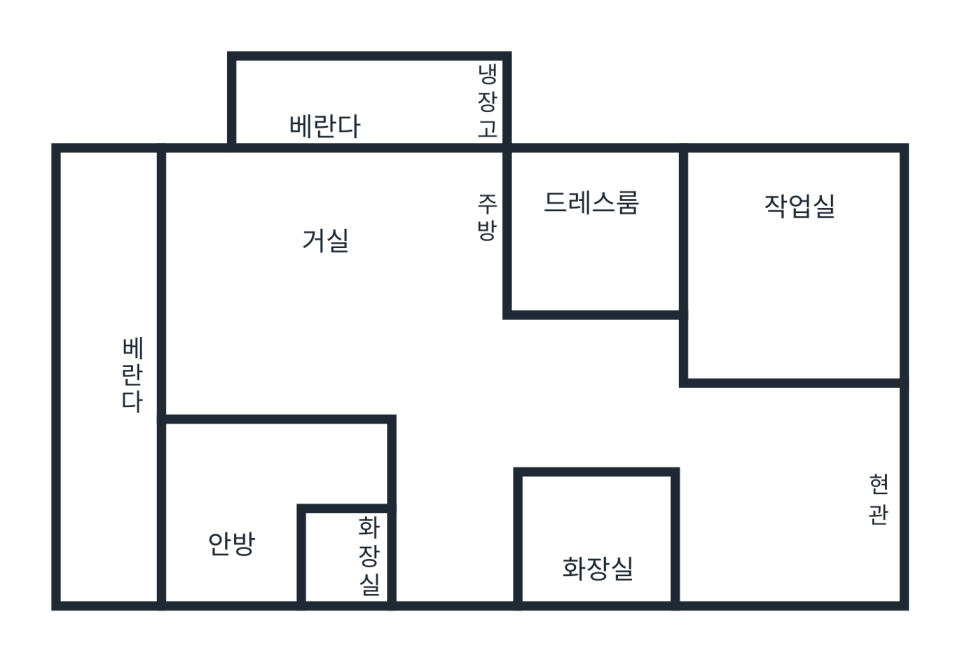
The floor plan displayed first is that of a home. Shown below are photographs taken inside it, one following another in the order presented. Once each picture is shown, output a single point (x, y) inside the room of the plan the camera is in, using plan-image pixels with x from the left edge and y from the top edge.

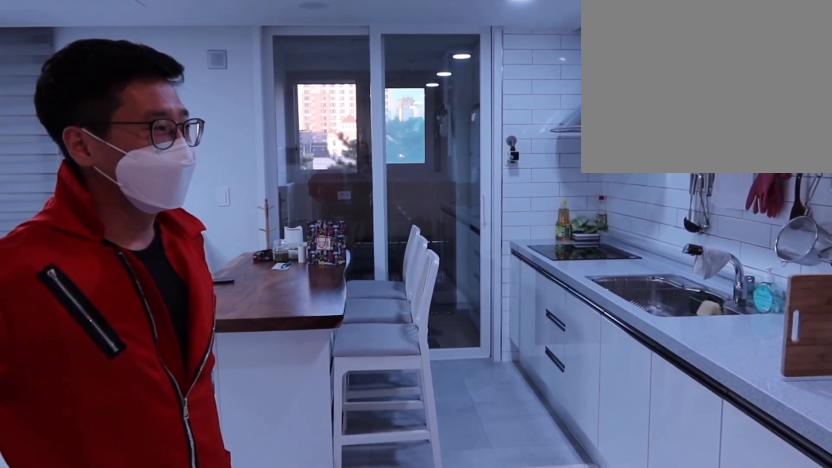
(422, 232)
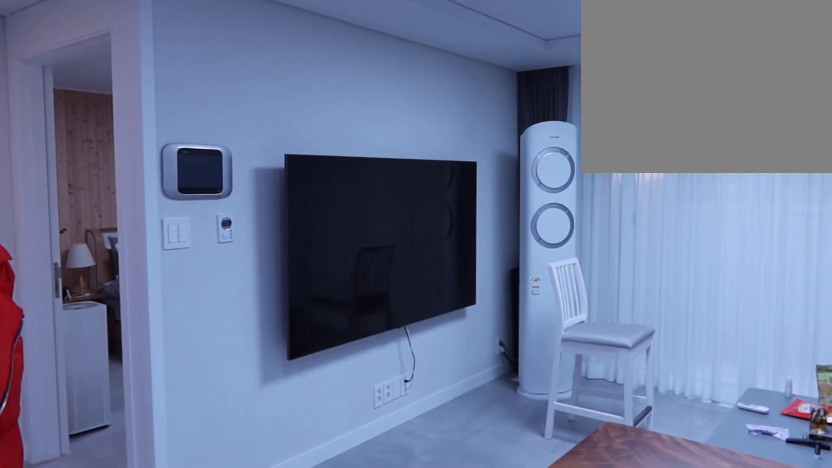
(326, 307)
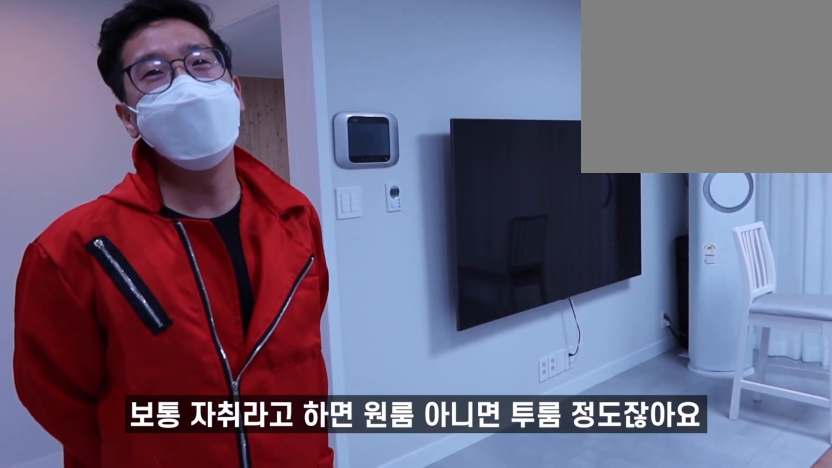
(326, 307)
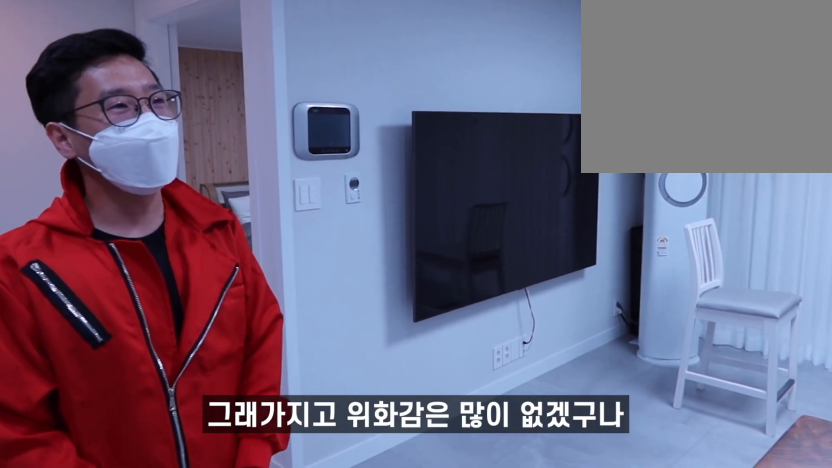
(324, 305)
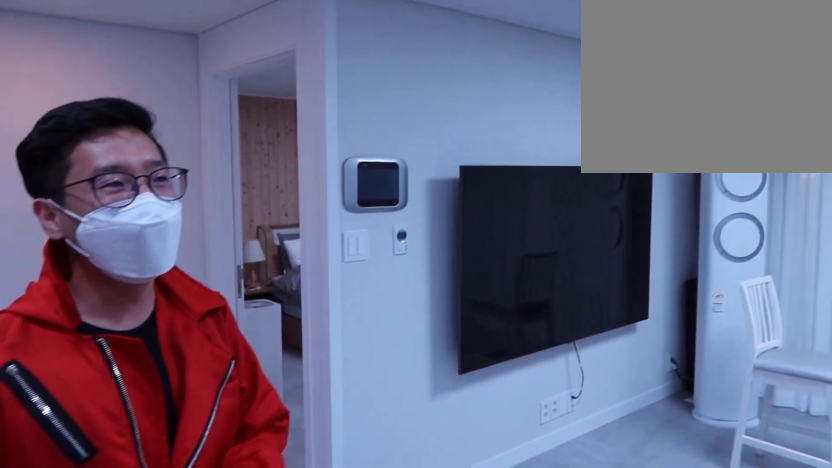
(324, 305)
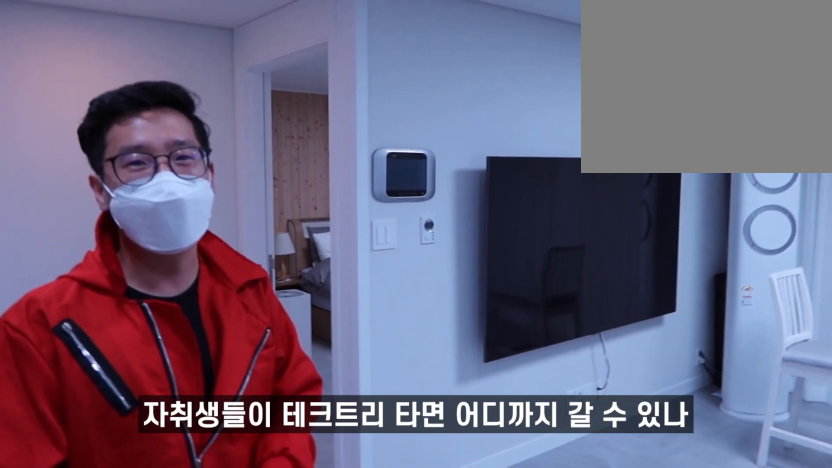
(324, 305)
